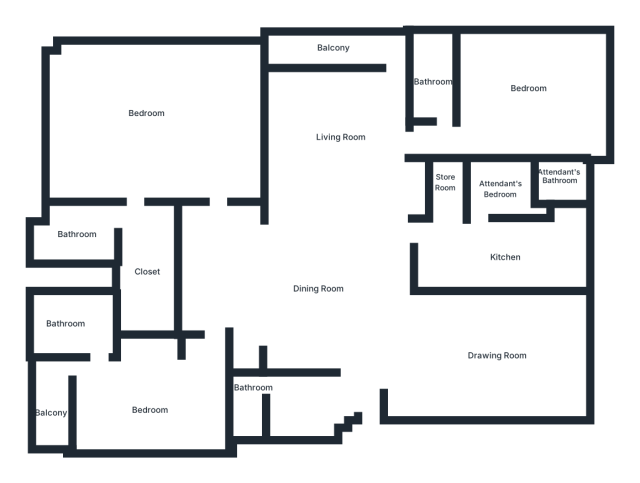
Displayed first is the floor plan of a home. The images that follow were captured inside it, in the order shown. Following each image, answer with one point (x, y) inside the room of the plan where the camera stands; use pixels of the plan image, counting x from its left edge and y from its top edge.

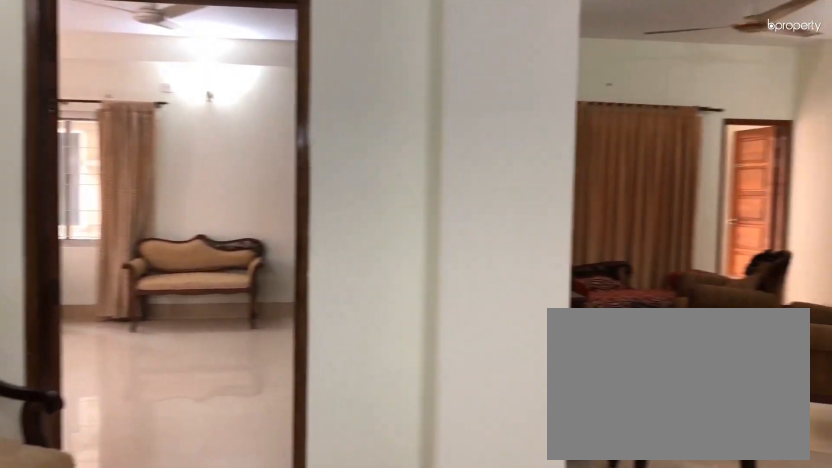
(272, 282)
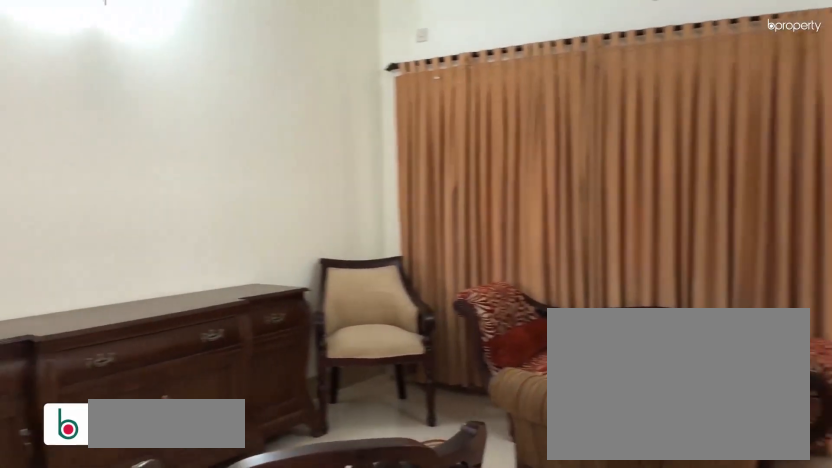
(339, 154)
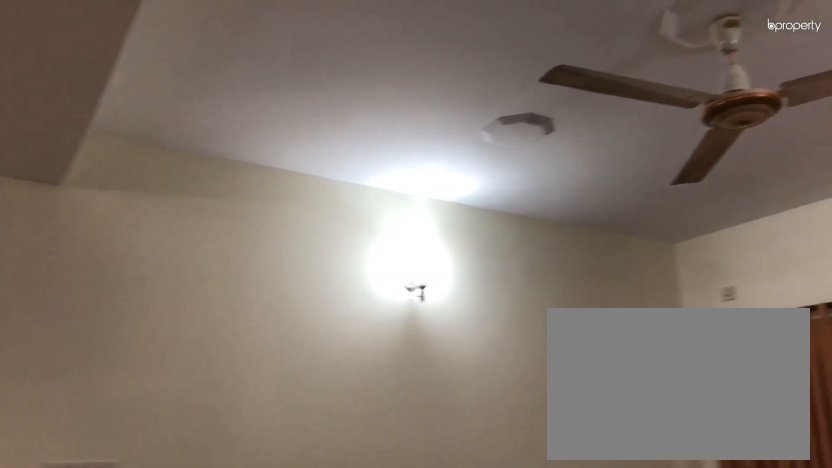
(339, 154)
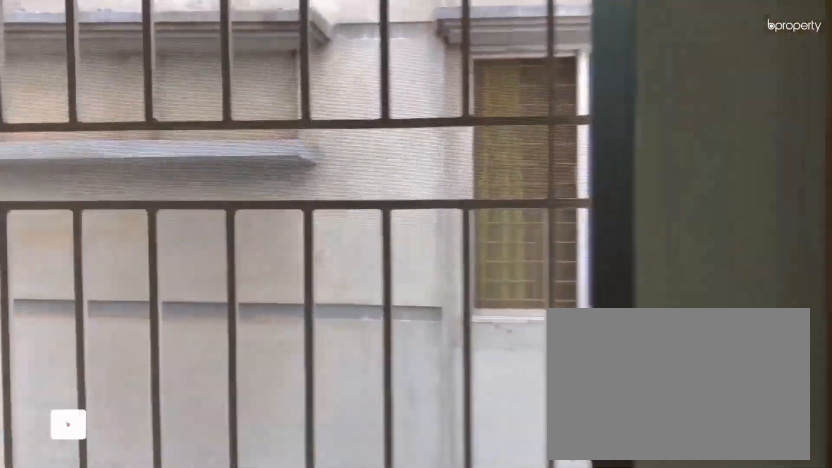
(355, 46)
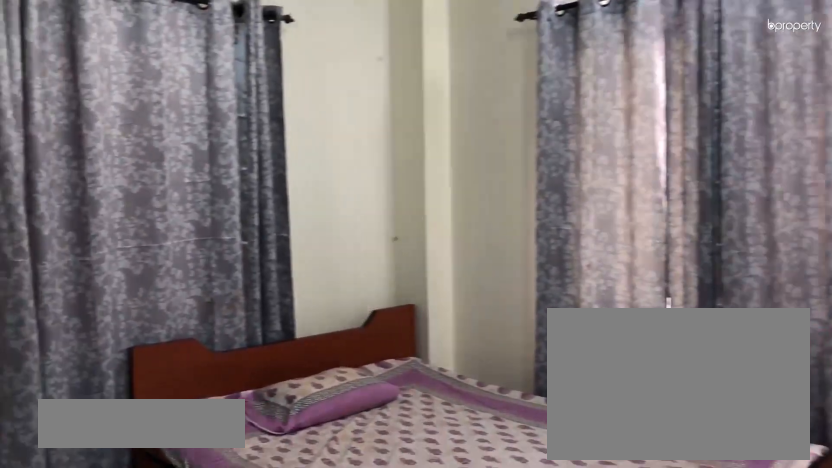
(516, 96)
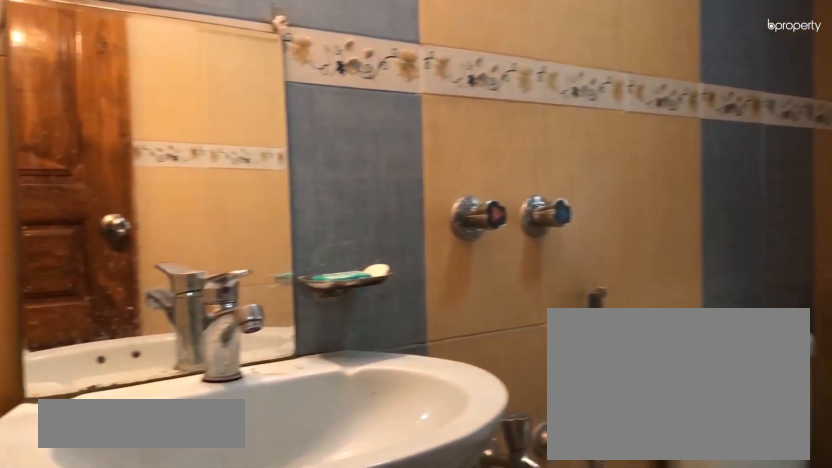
(435, 73)
